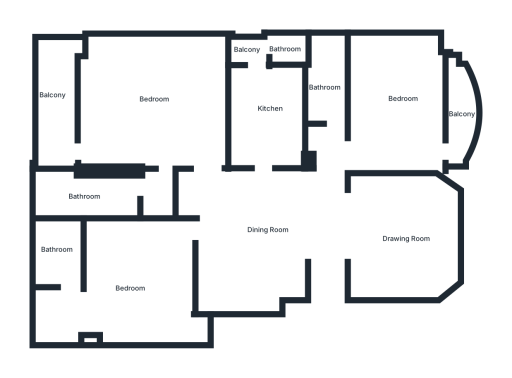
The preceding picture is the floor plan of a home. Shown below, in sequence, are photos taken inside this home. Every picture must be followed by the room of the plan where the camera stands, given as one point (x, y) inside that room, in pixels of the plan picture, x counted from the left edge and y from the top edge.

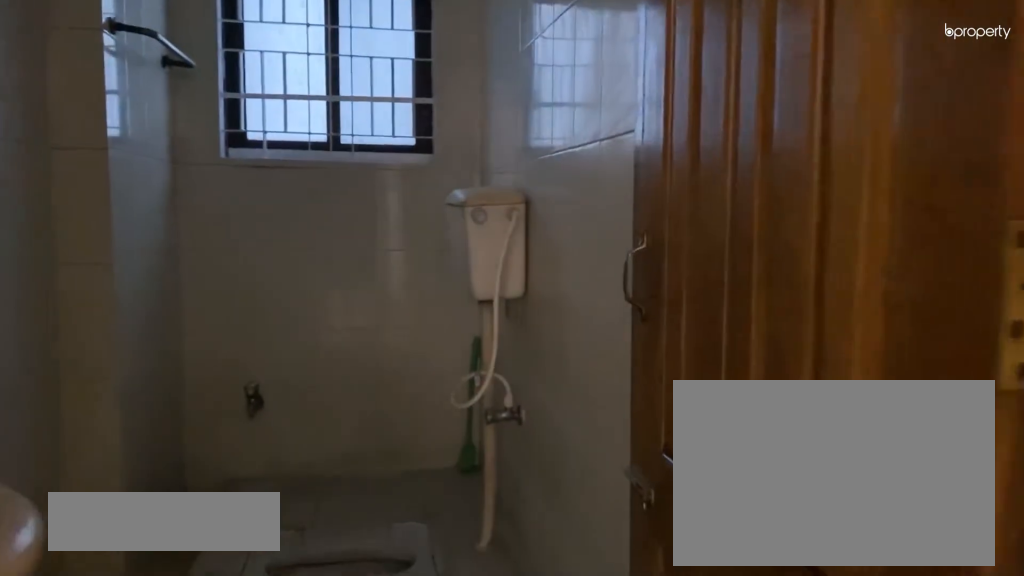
(322, 95)
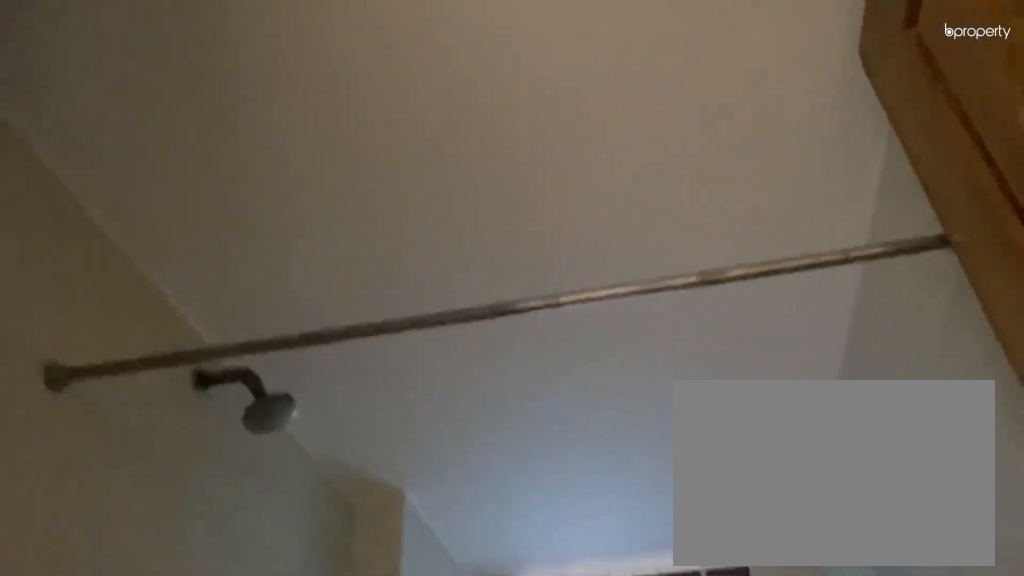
(322, 95)
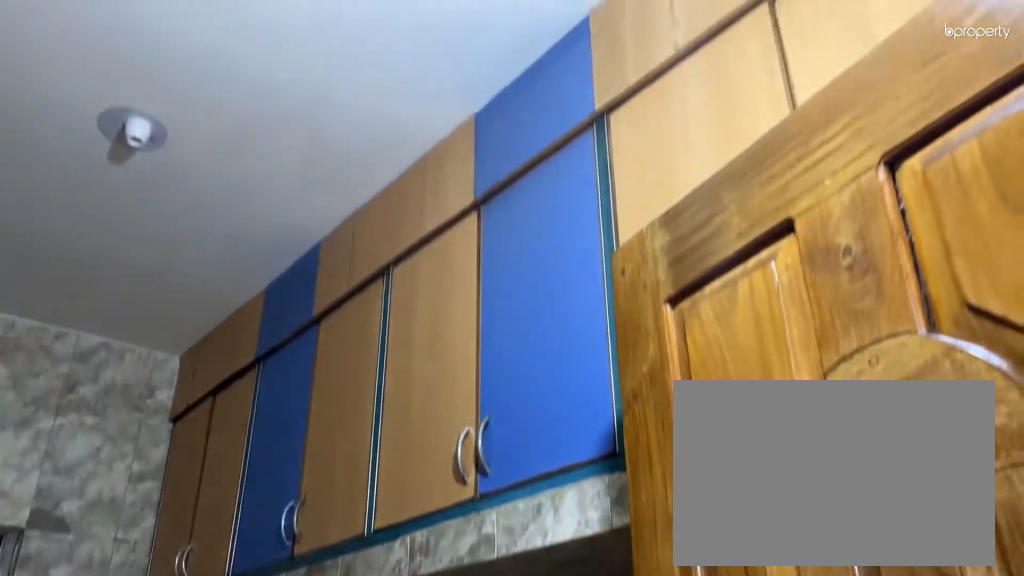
(260, 110)
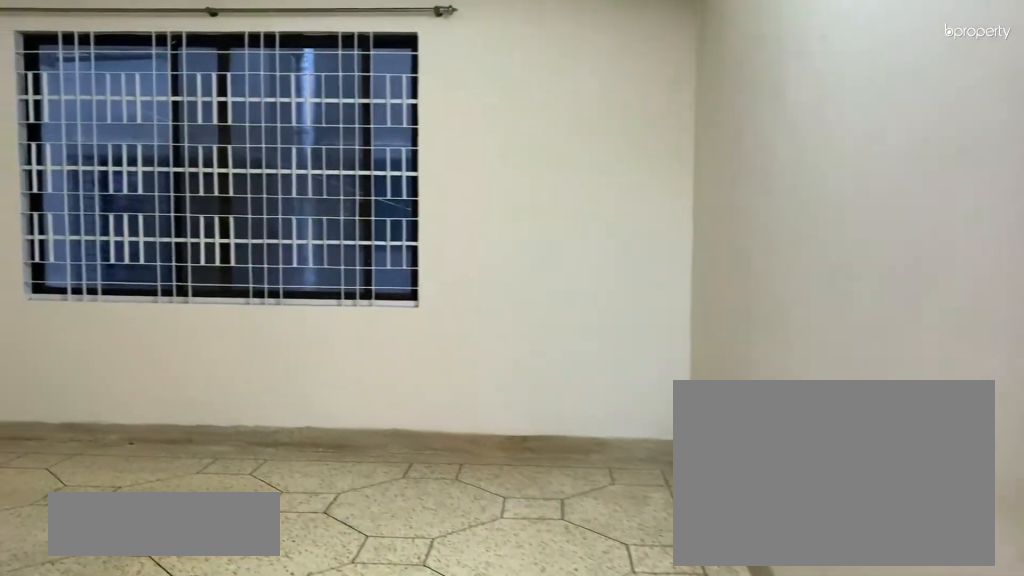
(154, 100)
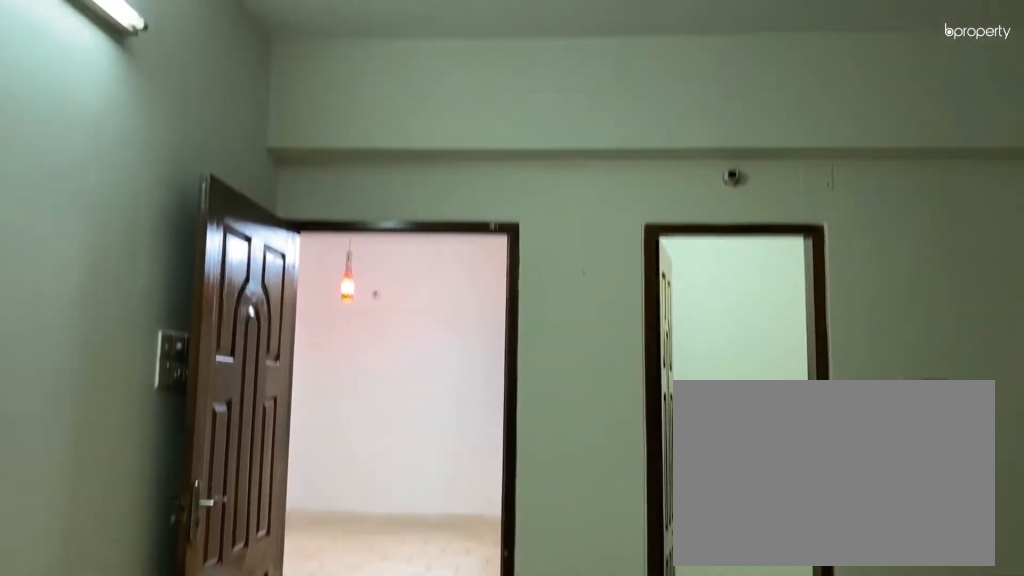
(154, 100)
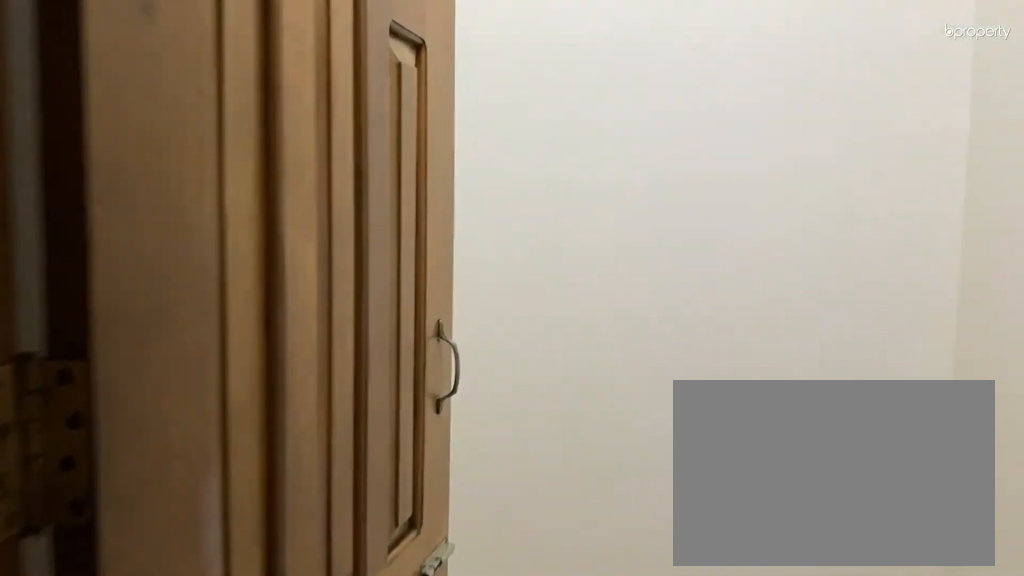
(152, 192)
